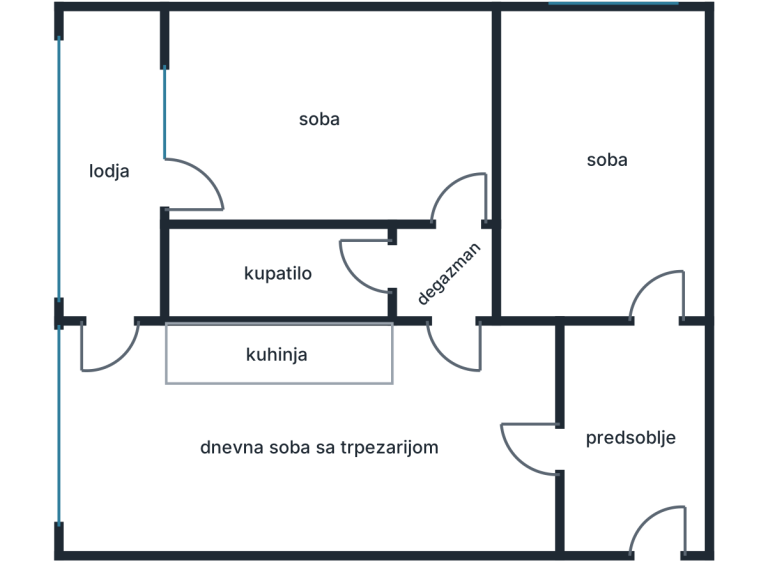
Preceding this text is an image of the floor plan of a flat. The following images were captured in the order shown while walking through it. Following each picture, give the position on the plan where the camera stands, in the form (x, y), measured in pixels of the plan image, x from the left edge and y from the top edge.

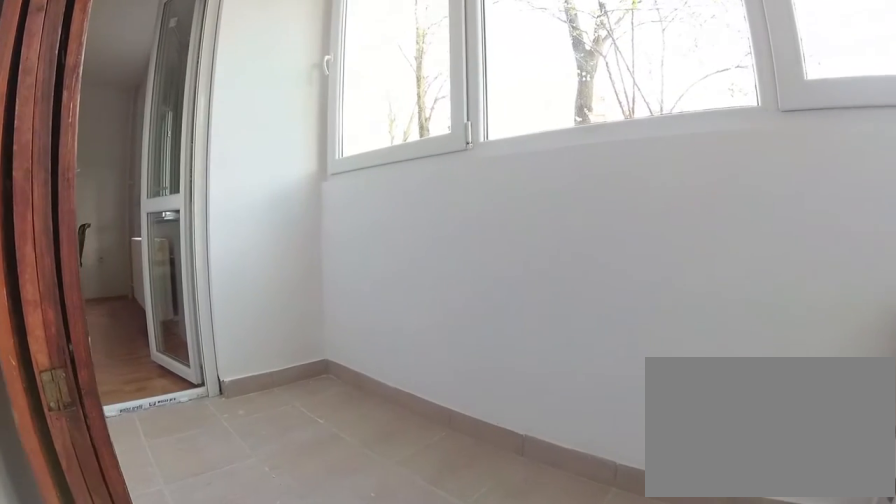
(151, 169)
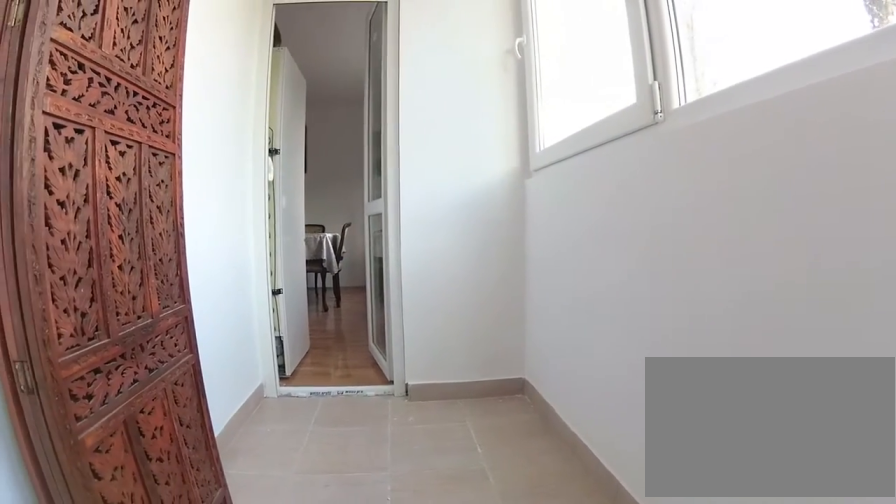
(118, 180)
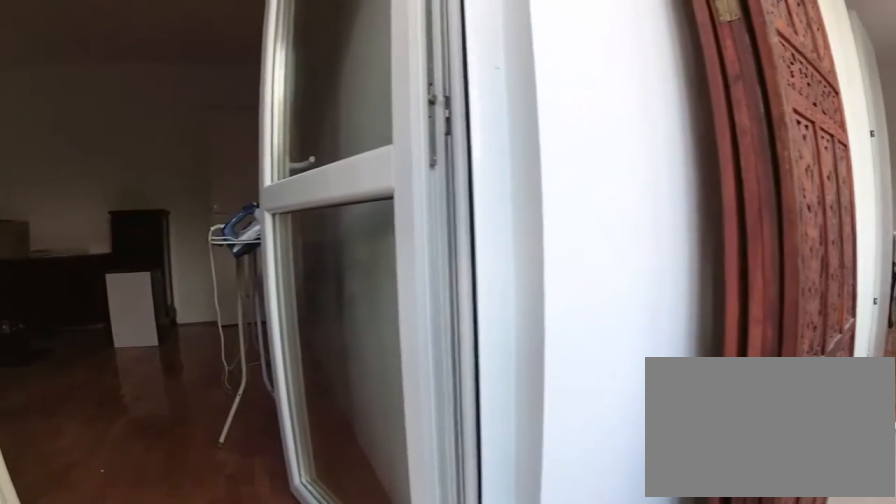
(109, 181)
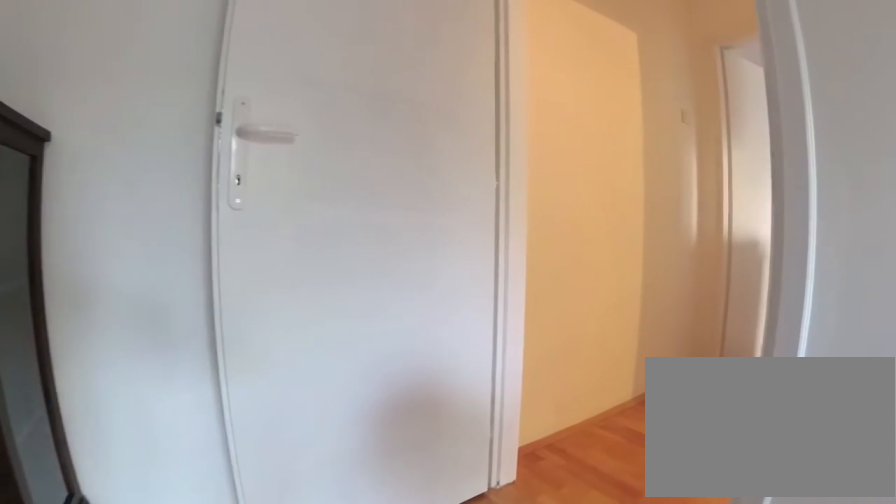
(352, 188)
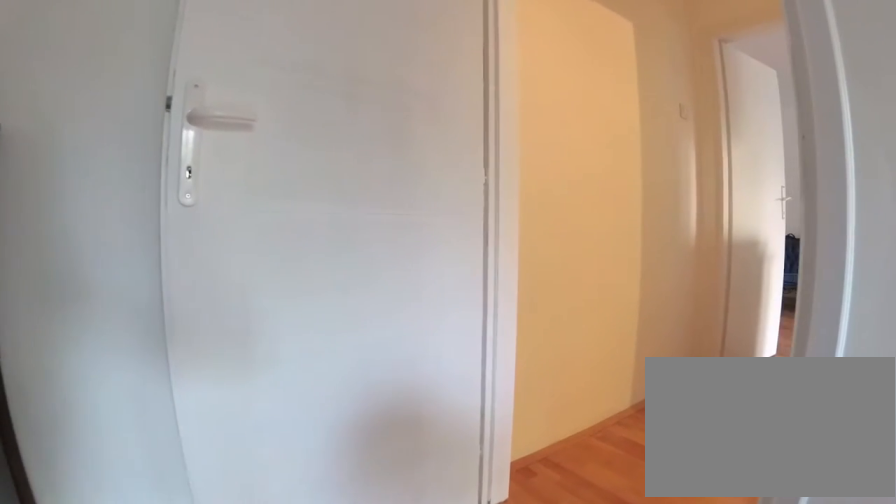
(358, 186)
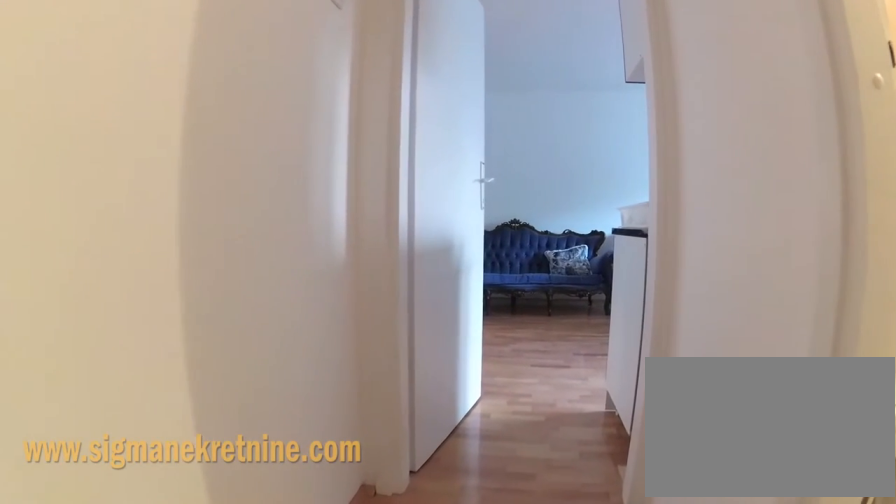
(457, 219)
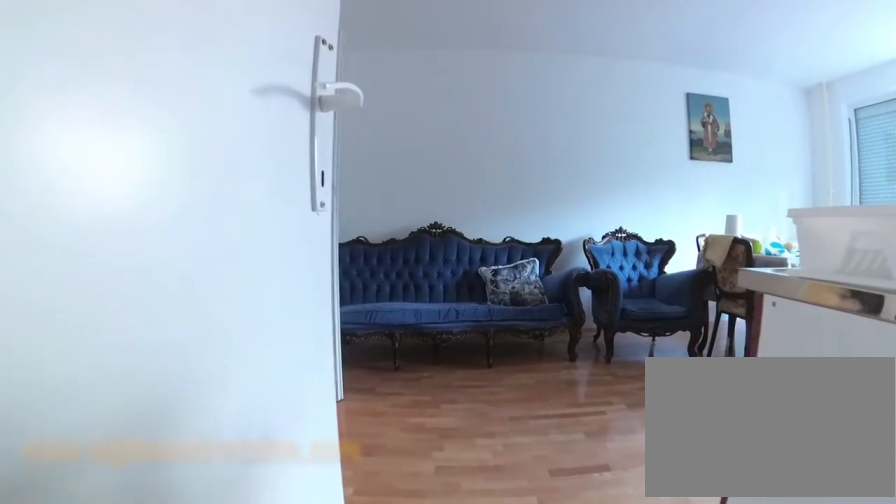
(454, 288)
